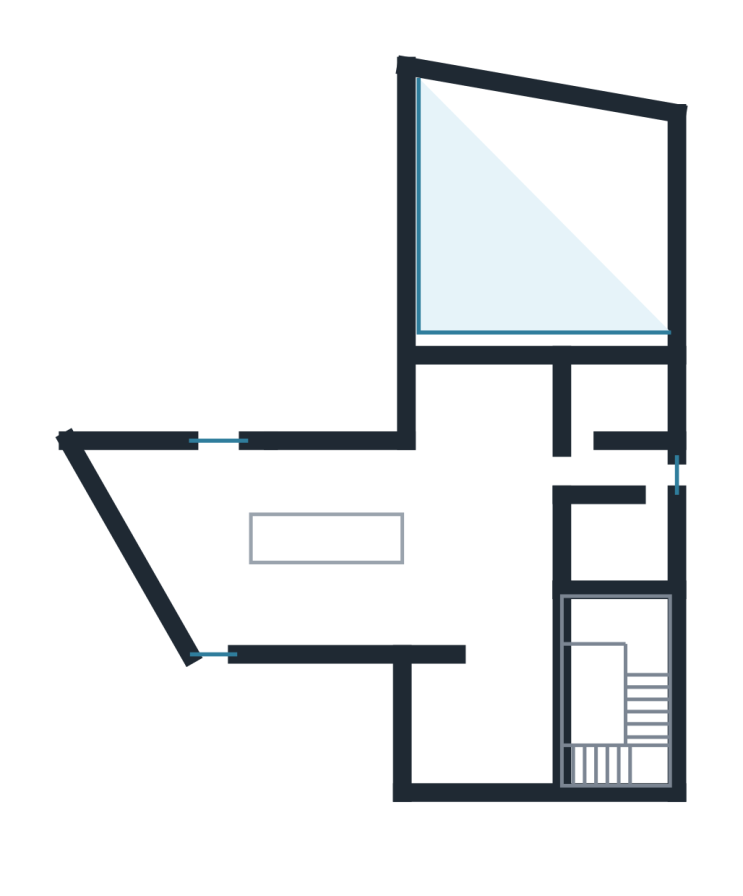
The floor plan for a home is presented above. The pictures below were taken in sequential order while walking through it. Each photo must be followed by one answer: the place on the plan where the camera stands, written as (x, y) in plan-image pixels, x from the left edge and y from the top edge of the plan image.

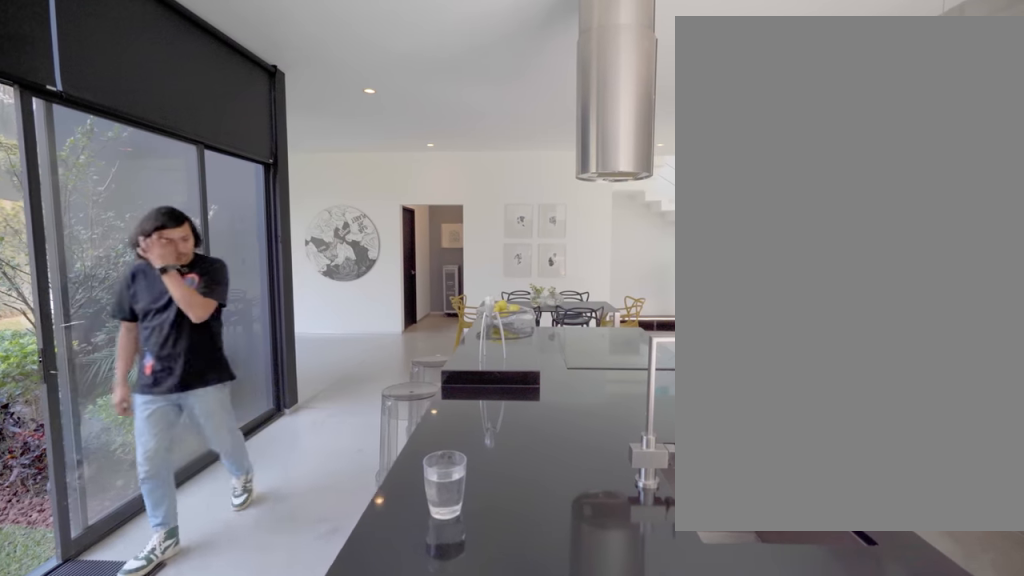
(217, 536)
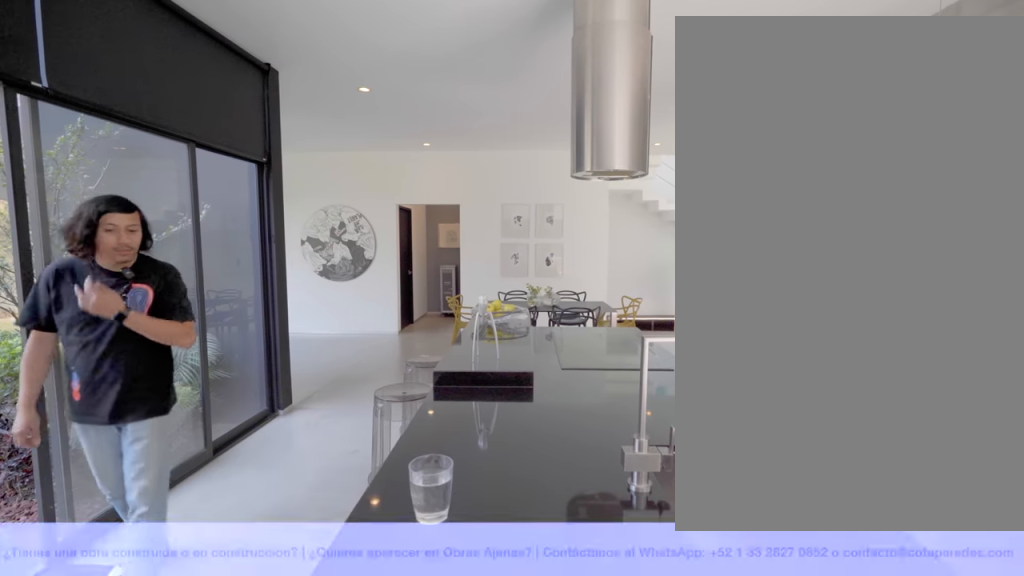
(218, 537)
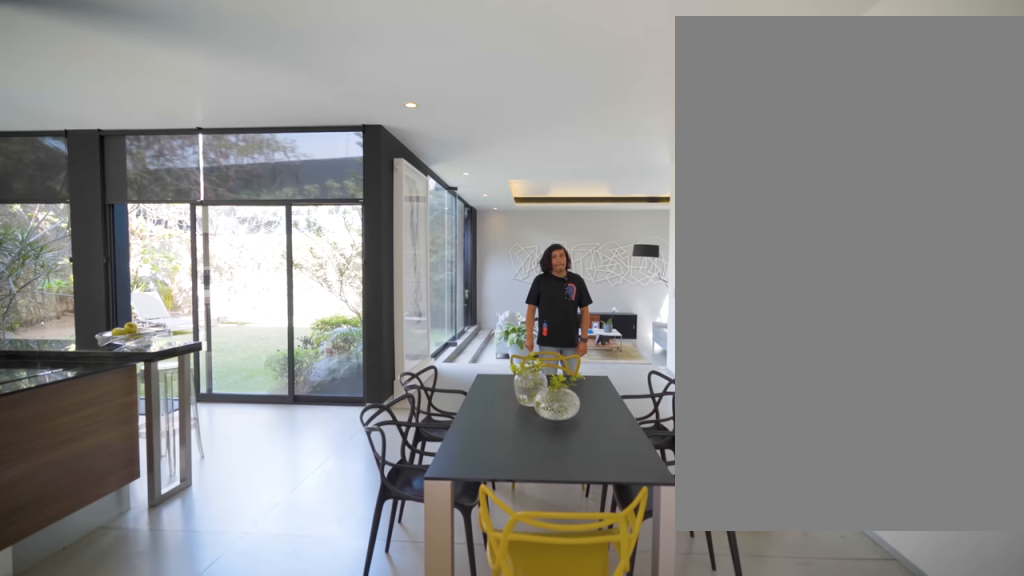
(485, 622)
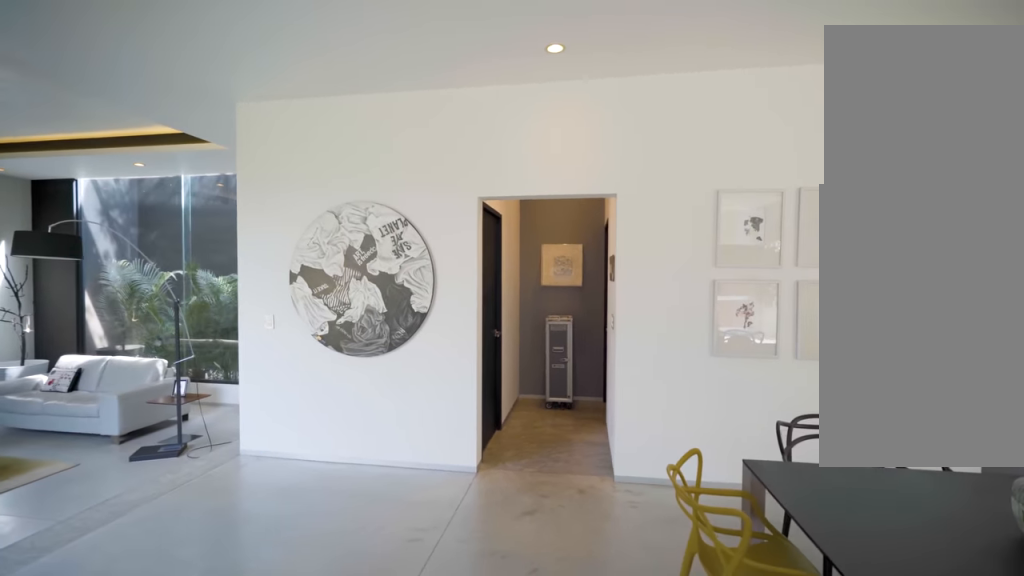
(466, 470)
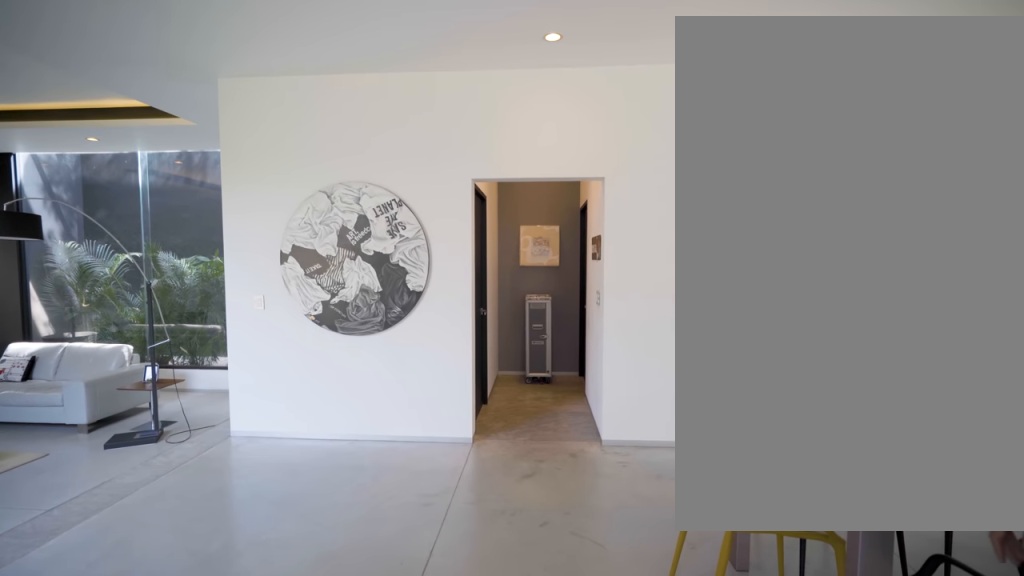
(406, 486)
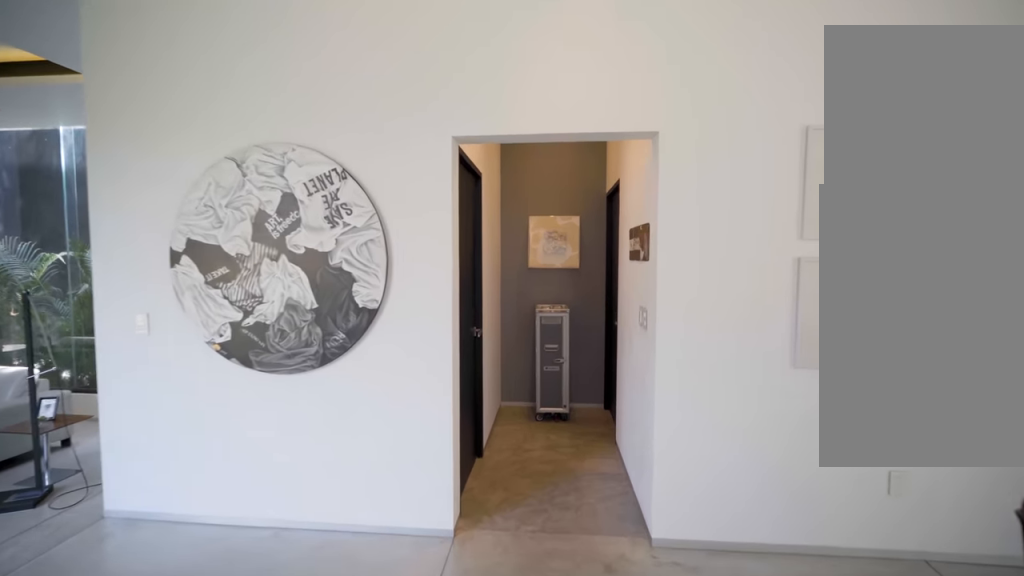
(405, 485)
